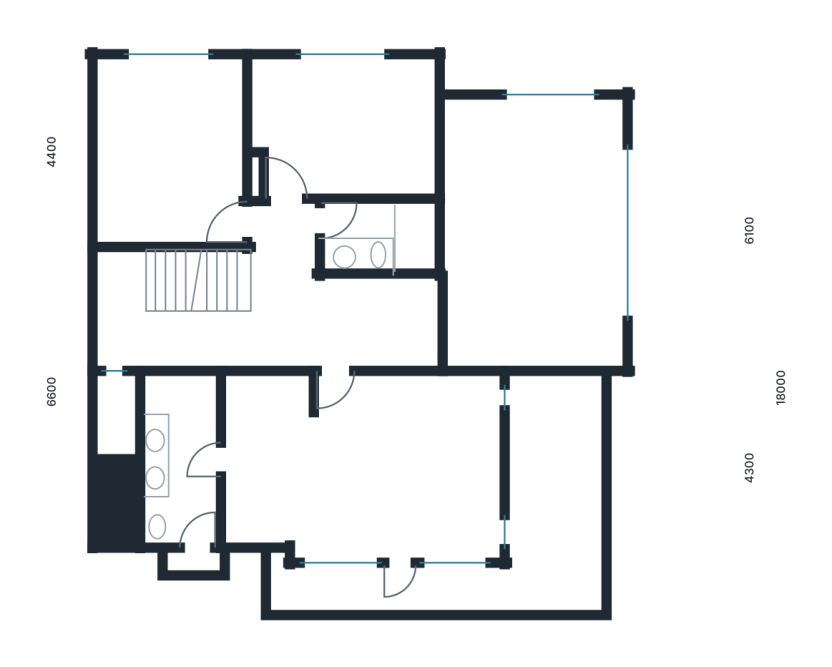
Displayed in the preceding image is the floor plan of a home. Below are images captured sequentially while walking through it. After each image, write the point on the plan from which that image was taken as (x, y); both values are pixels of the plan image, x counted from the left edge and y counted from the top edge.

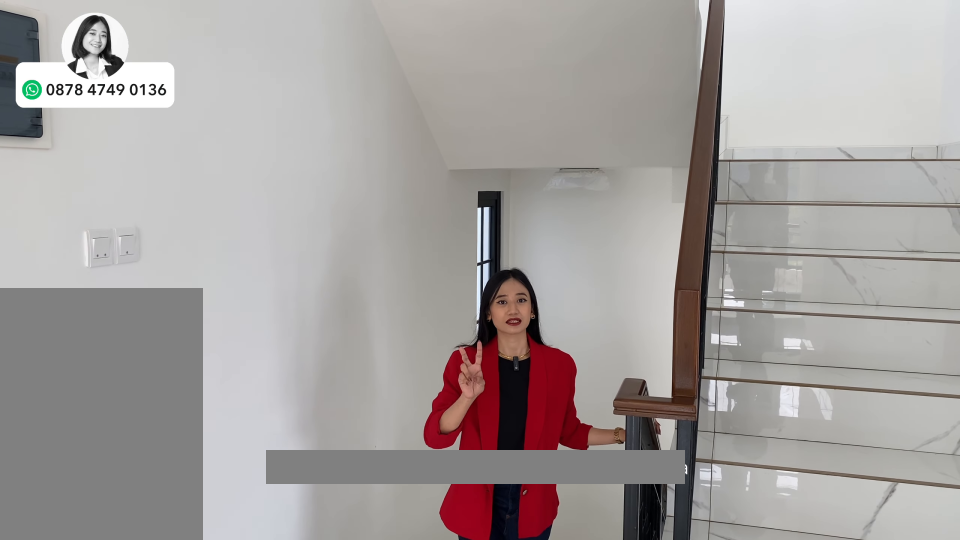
(287, 317)
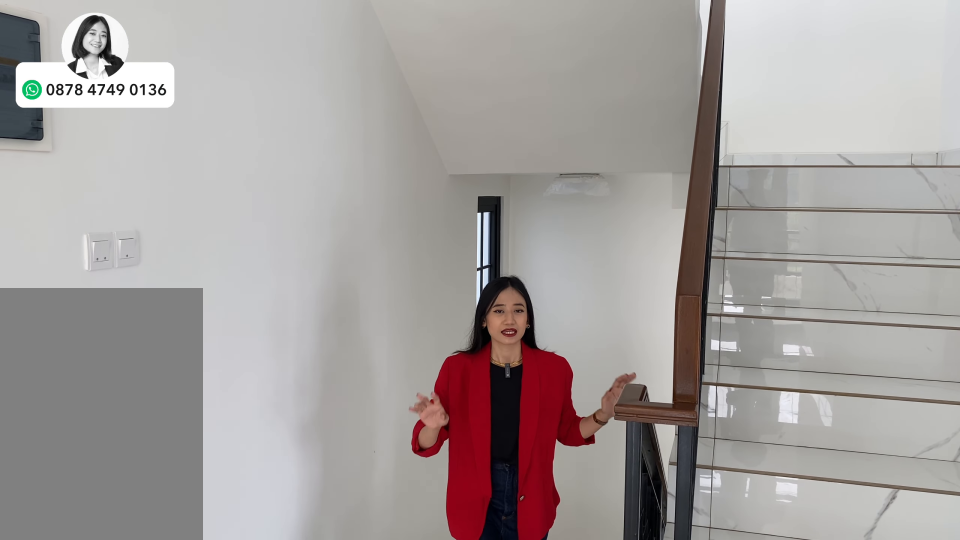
(287, 317)
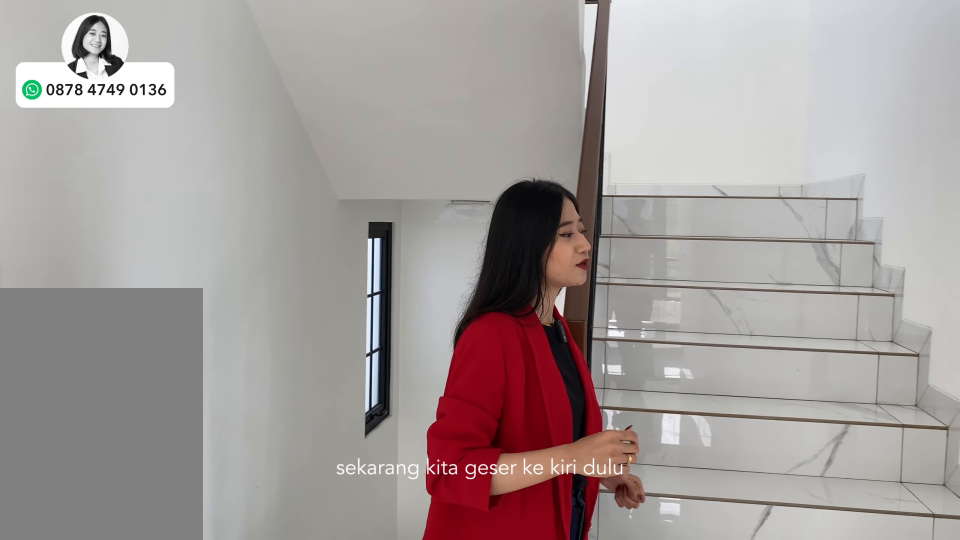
(287, 317)
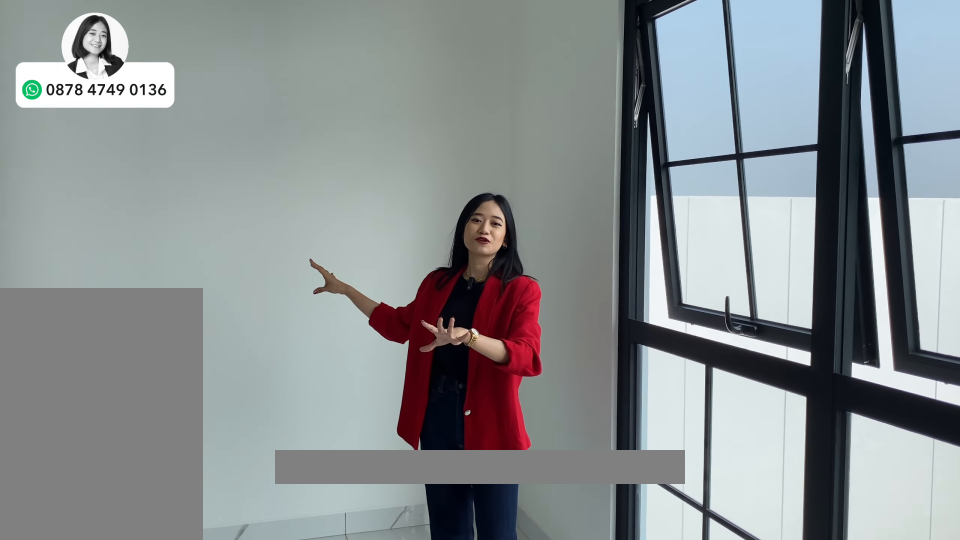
(358, 126)
